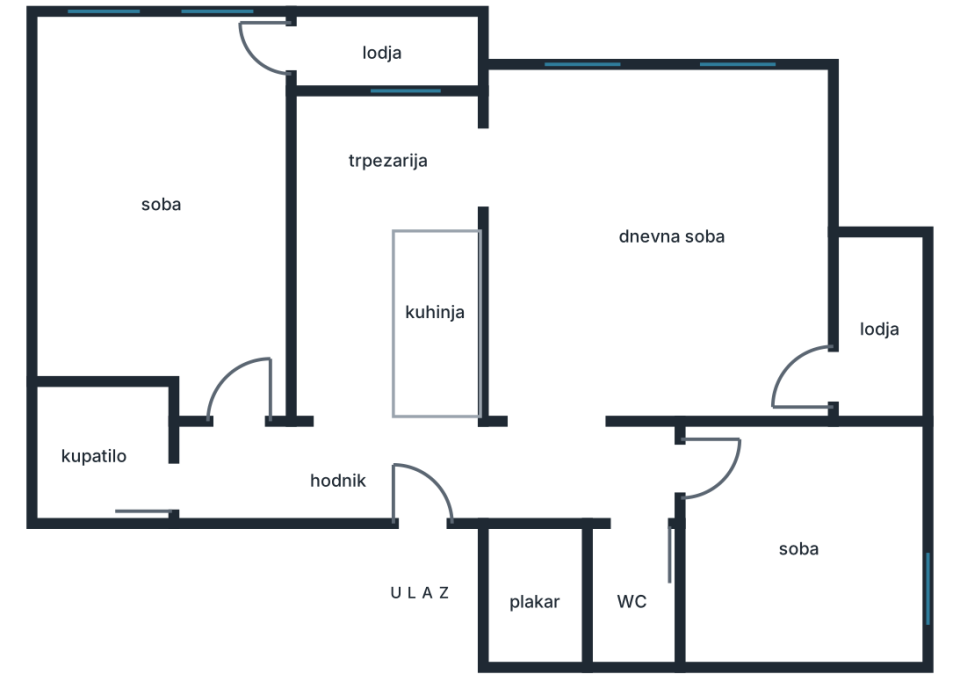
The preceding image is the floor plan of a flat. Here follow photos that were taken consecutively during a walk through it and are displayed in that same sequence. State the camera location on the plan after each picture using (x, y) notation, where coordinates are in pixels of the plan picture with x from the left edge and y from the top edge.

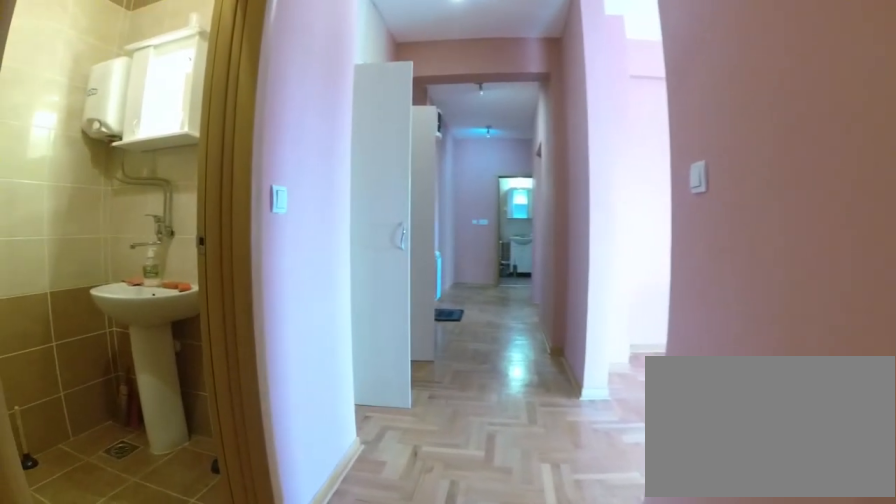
(681, 471)
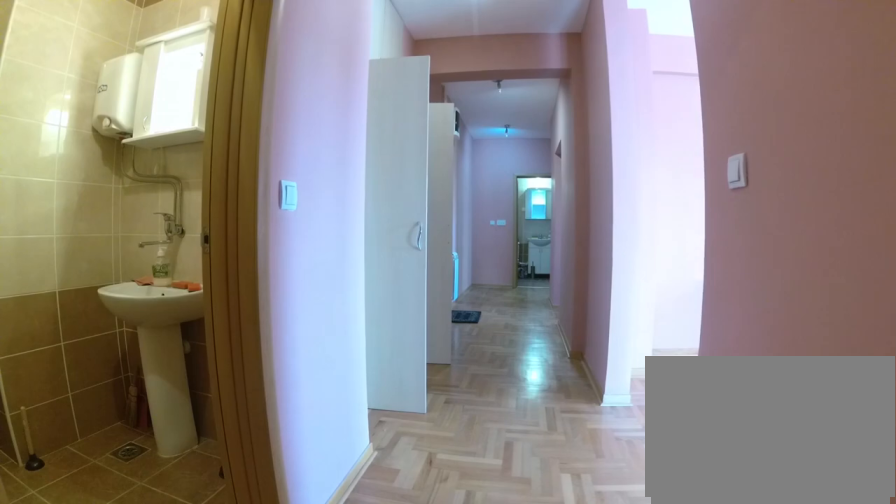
(667, 471)
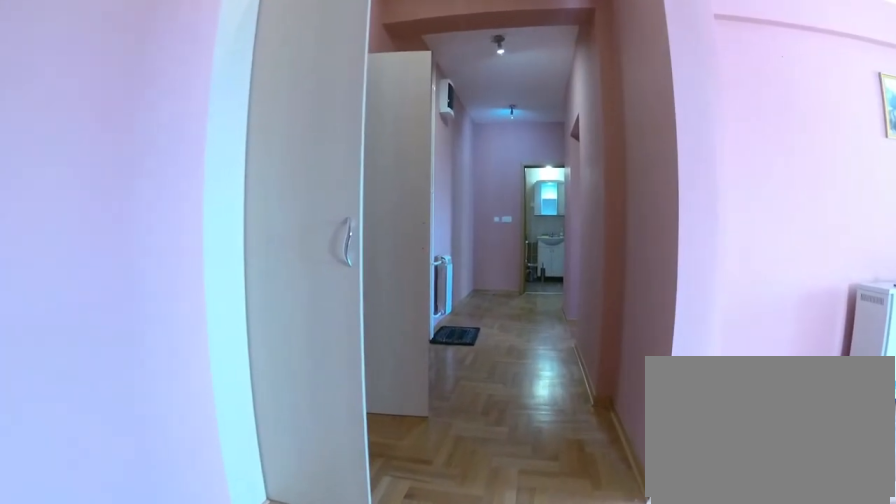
(614, 470)
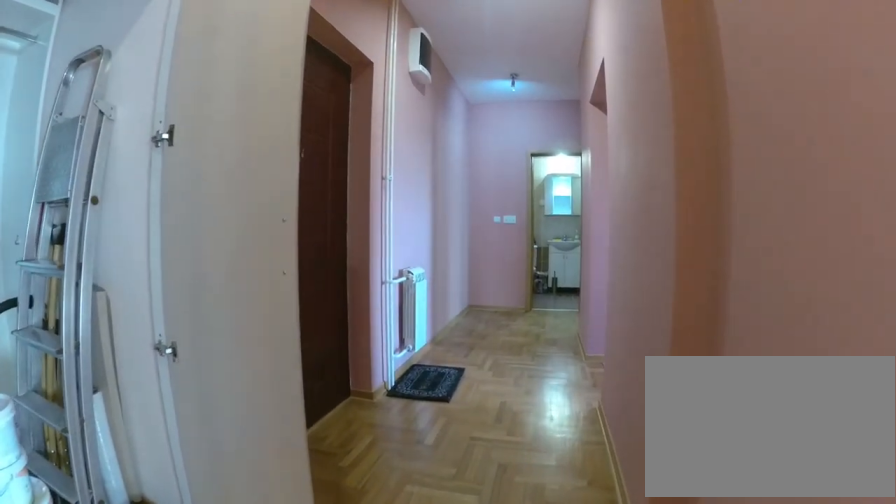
(569, 471)
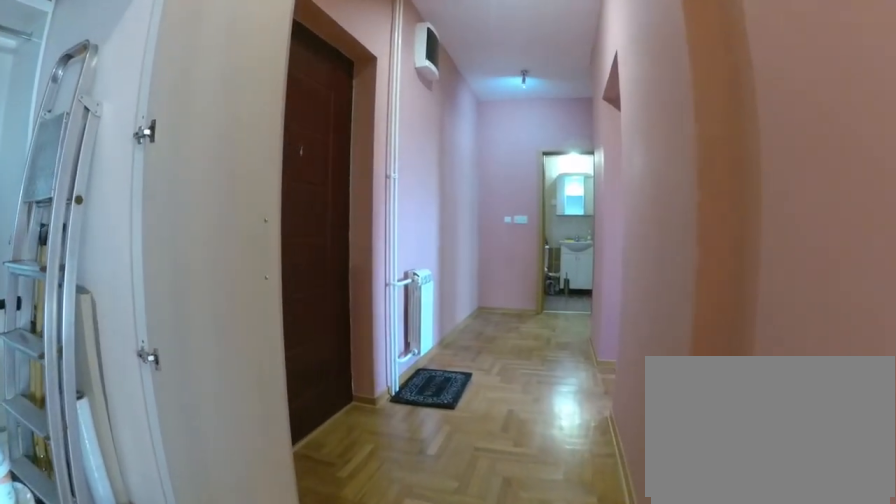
(561, 471)
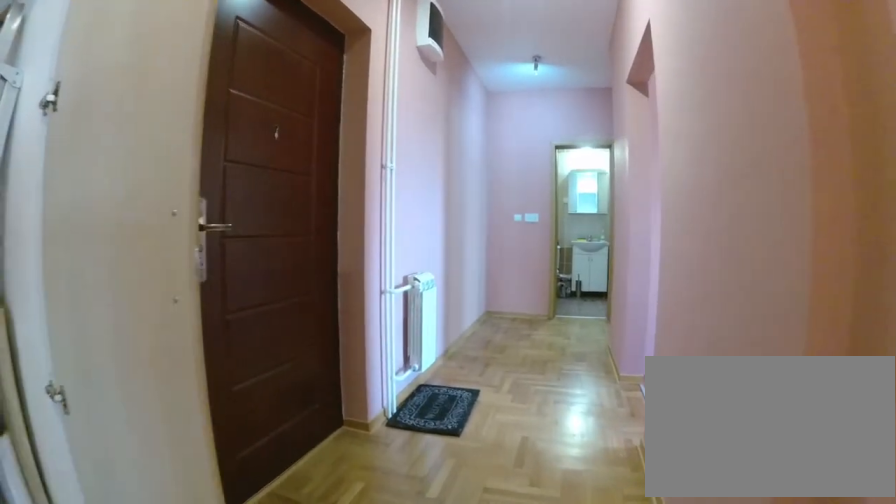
(546, 471)
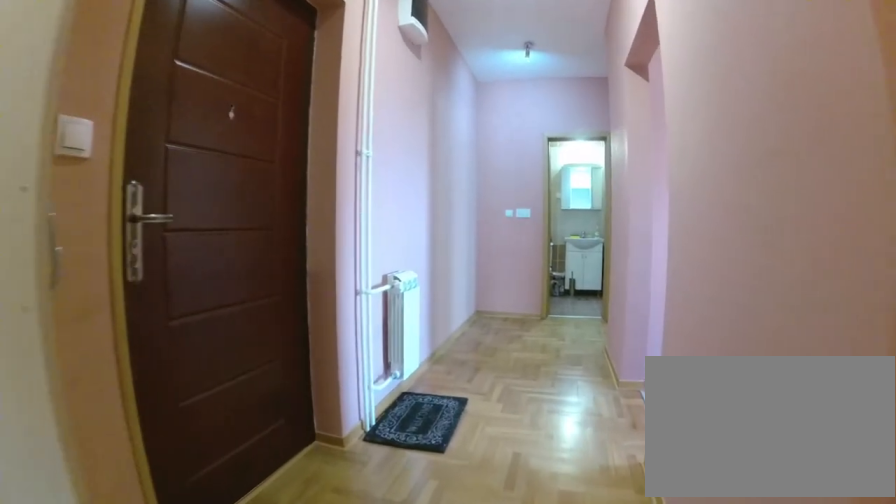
(538, 471)
